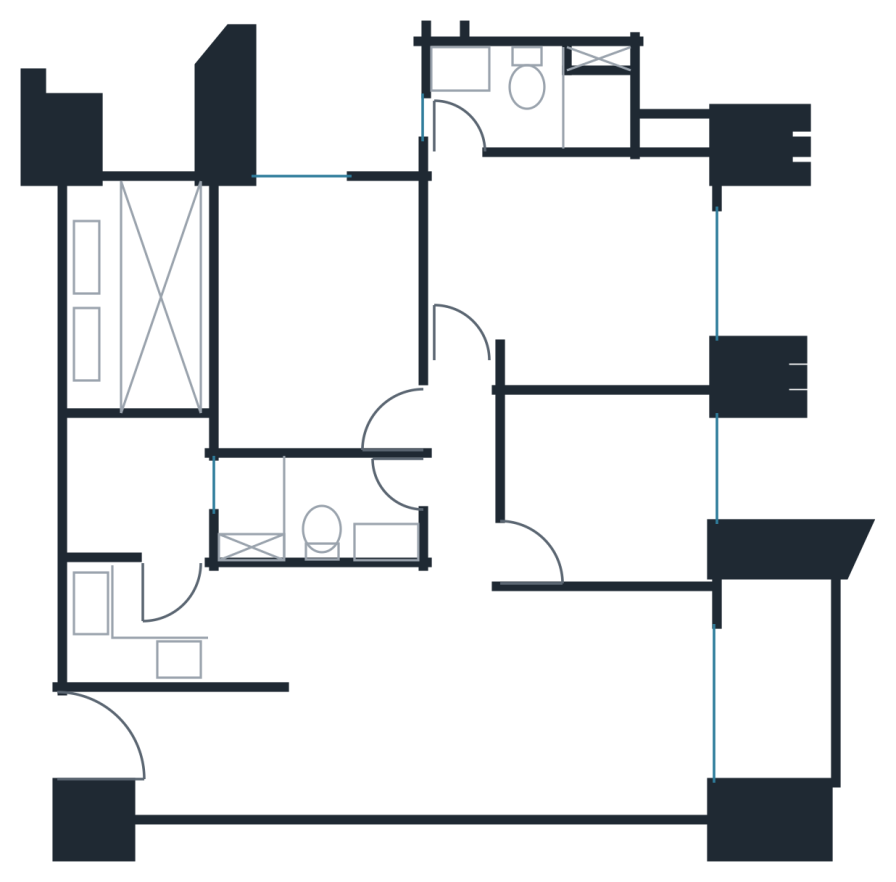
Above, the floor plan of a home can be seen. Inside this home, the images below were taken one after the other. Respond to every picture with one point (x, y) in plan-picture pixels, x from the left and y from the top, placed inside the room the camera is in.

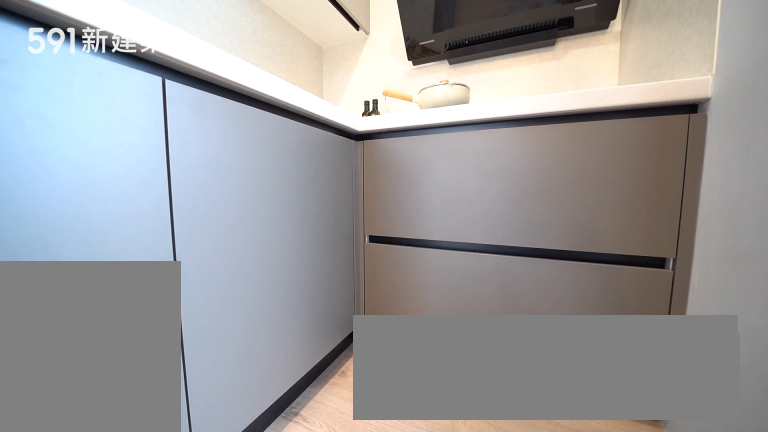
(180, 626)
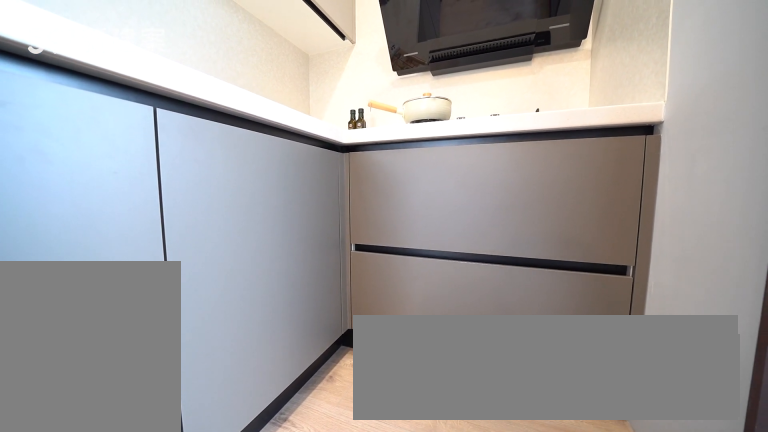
(180, 626)
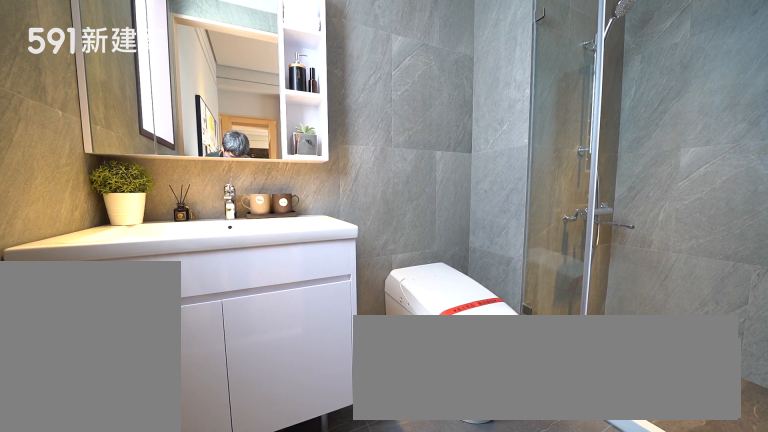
(530, 92)
